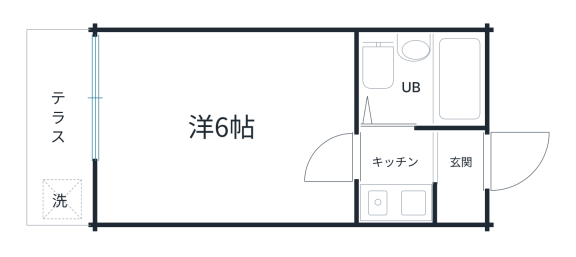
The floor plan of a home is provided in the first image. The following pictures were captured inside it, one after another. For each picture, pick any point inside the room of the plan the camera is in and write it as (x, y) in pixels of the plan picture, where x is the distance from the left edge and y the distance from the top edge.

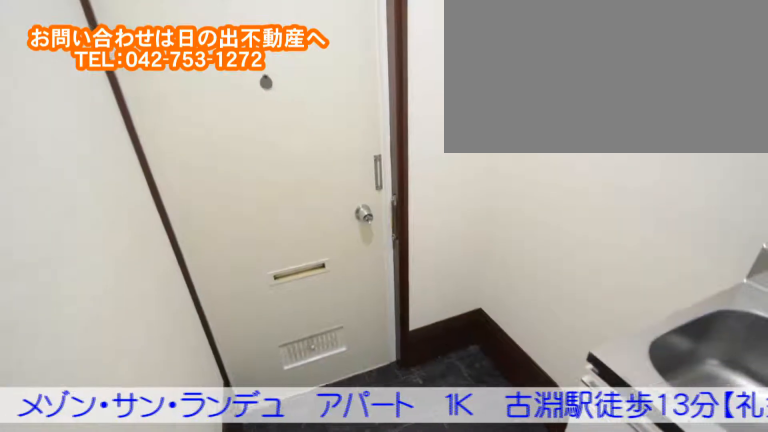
(441, 160)
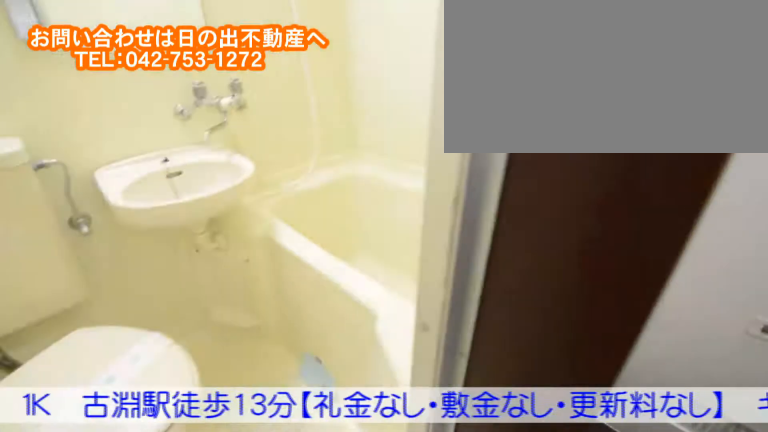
(448, 82)
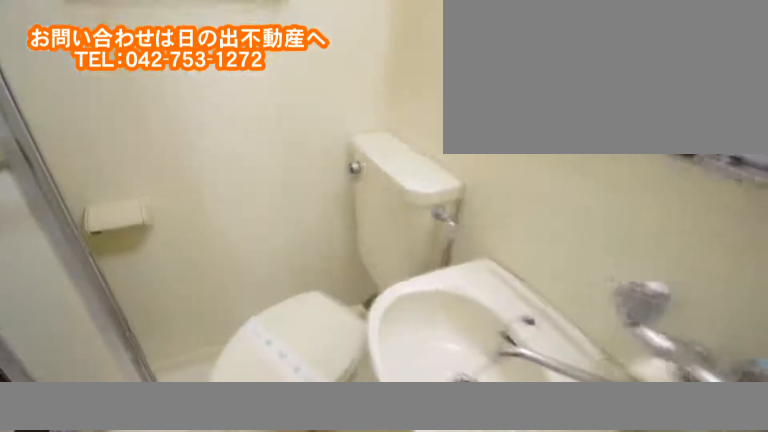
(448, 82)
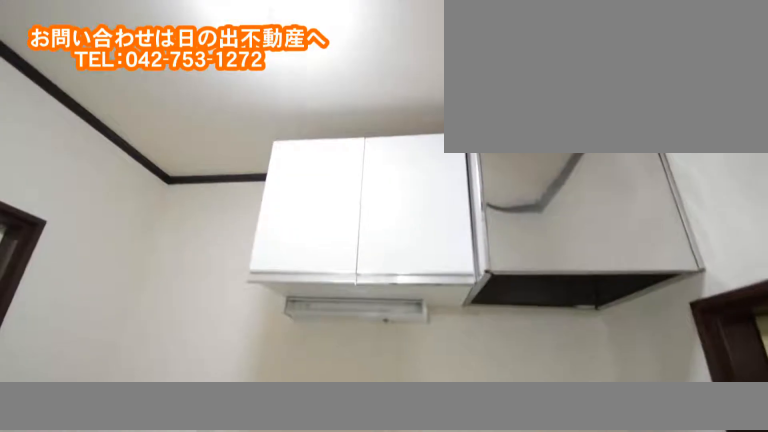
(397, 152)
